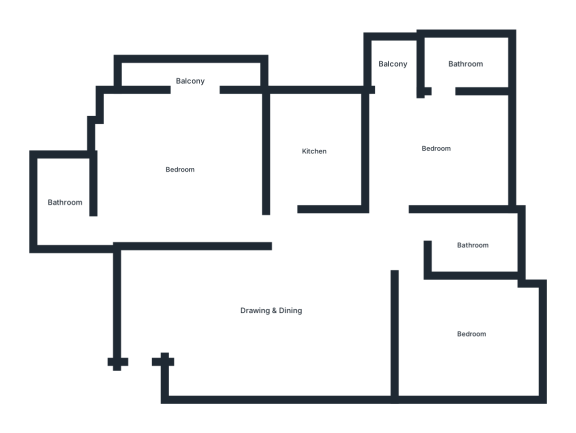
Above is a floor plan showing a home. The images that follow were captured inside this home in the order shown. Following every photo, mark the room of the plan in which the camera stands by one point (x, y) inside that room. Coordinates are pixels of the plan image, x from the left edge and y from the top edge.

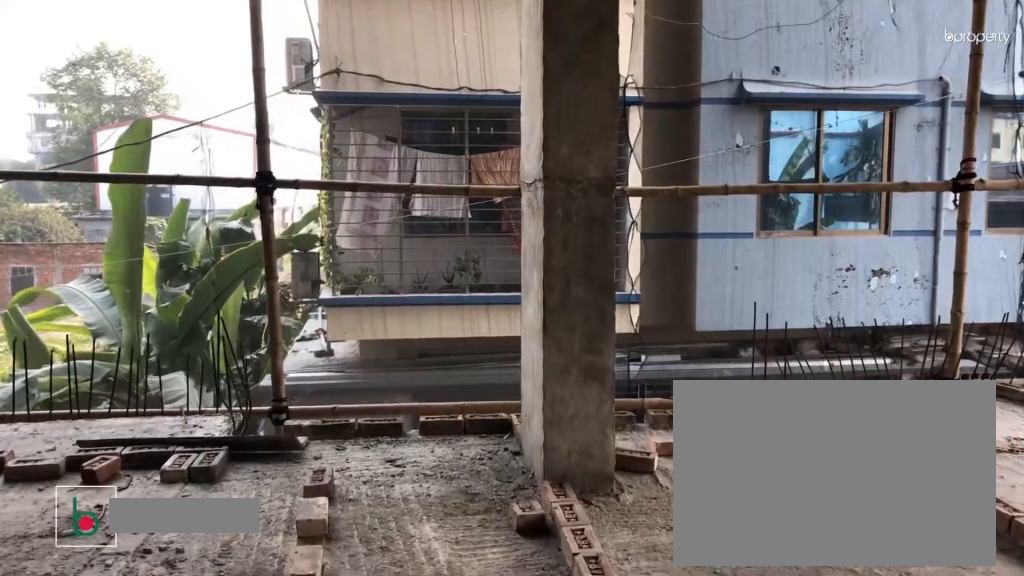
(315, 152)
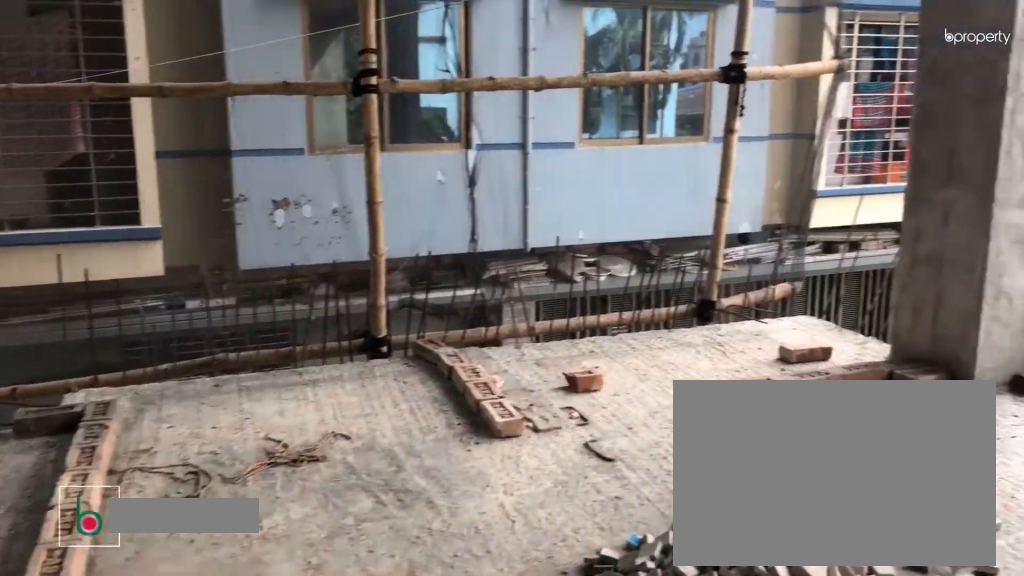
(436, 149)
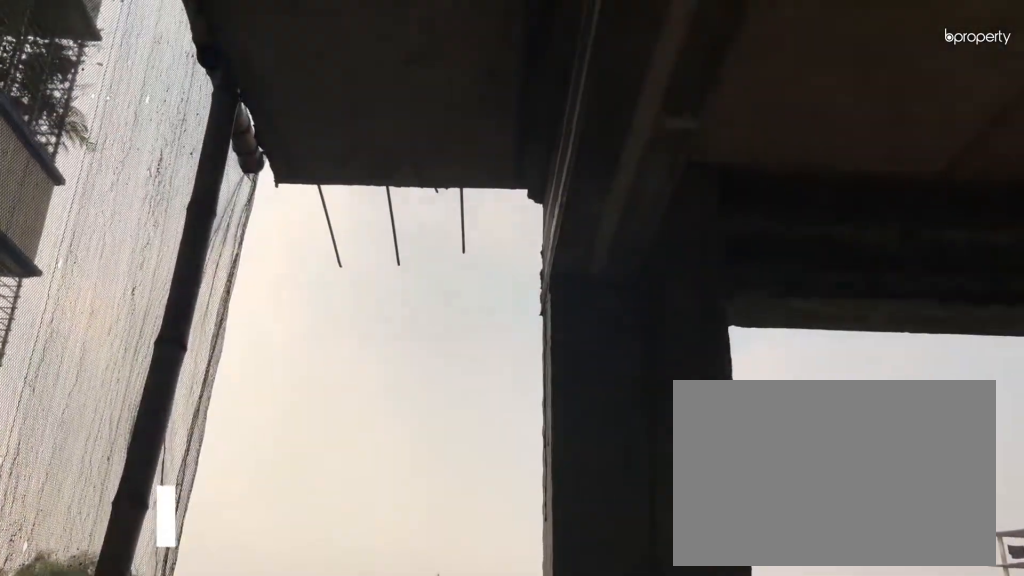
(467, 64)
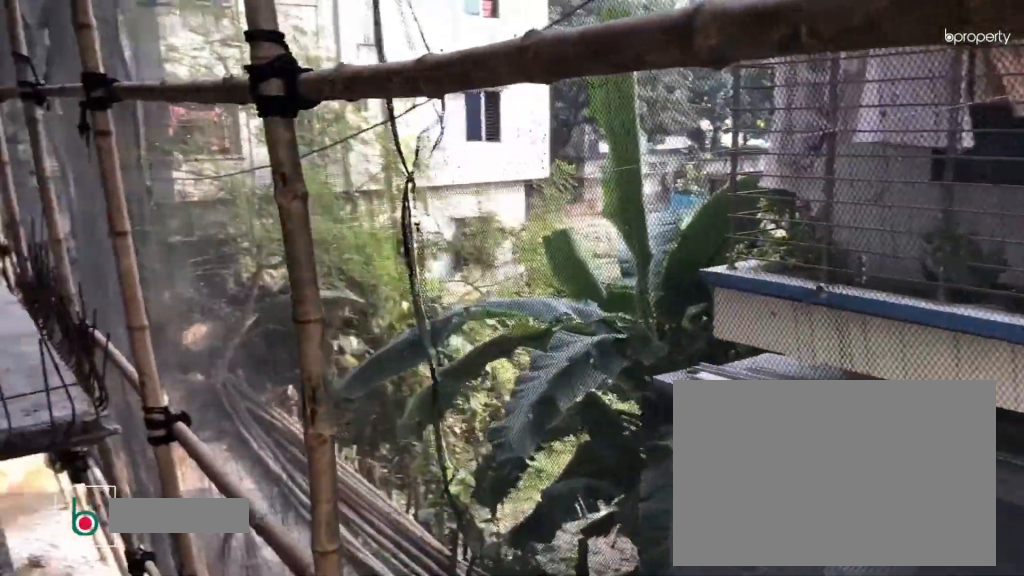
(394, 64)
